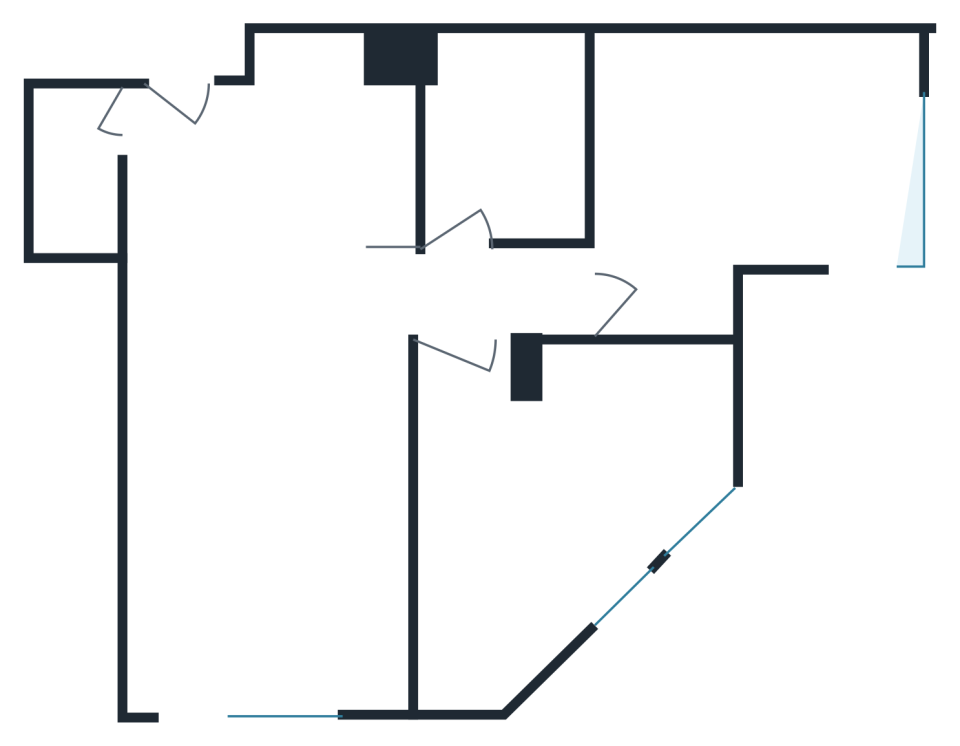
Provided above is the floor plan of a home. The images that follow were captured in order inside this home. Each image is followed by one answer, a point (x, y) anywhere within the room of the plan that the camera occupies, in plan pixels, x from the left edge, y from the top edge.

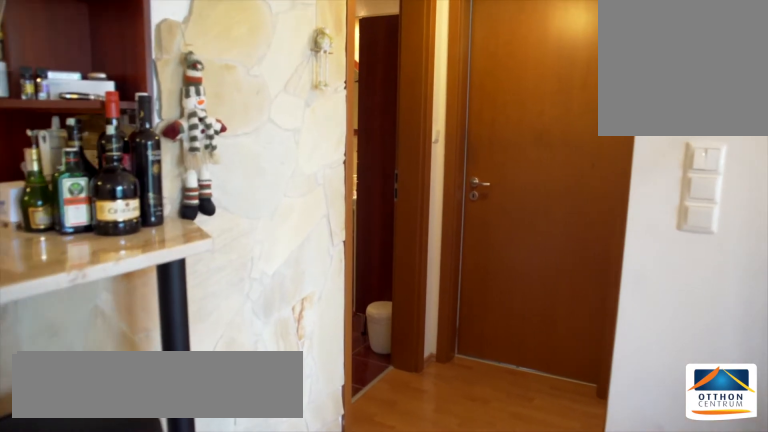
(404, 304)
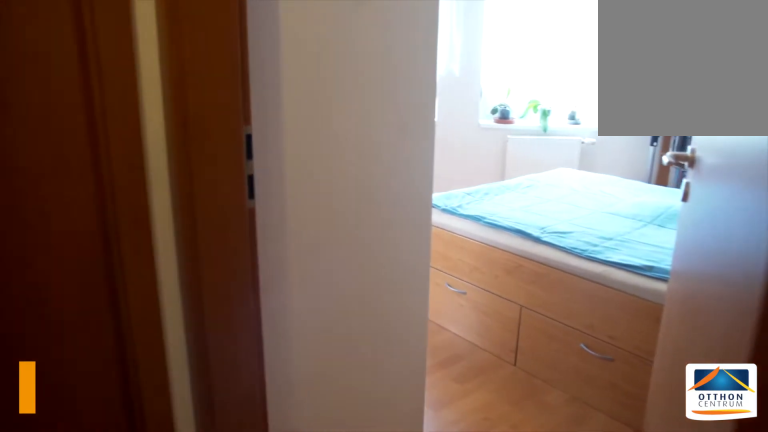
(403, 304)
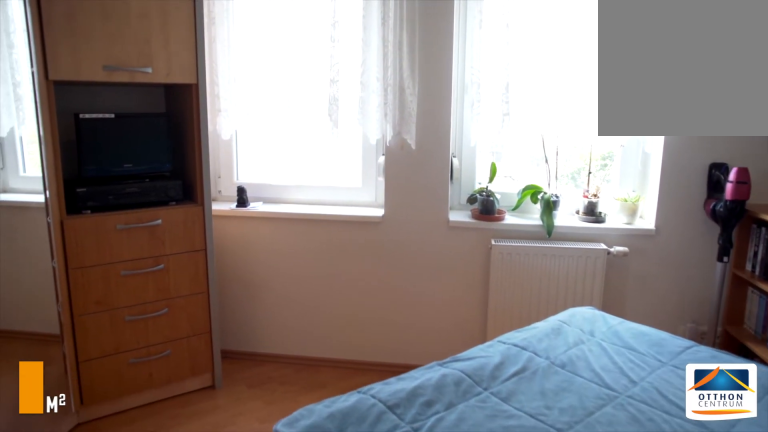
(564, 506)
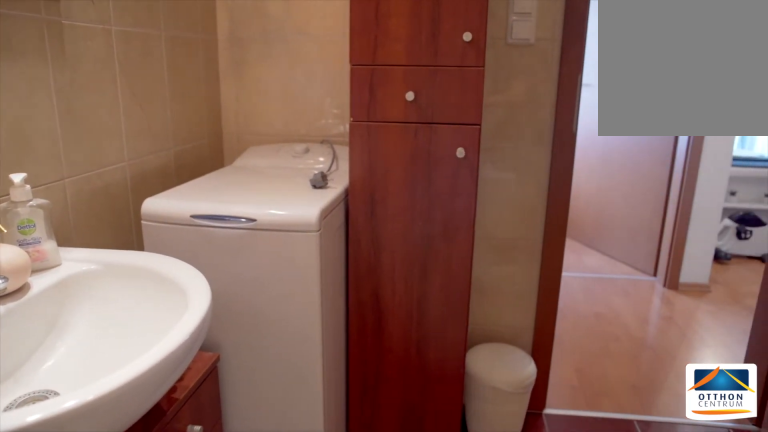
(501, 141)
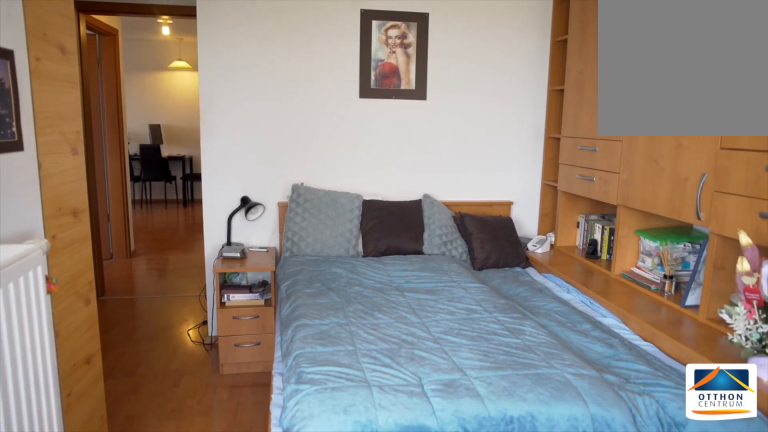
(712, 171)
